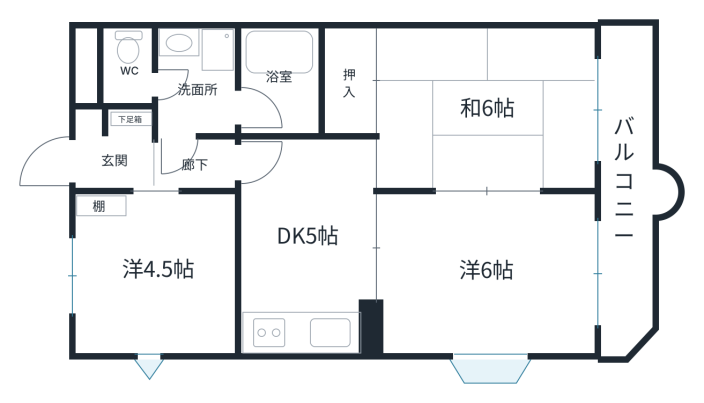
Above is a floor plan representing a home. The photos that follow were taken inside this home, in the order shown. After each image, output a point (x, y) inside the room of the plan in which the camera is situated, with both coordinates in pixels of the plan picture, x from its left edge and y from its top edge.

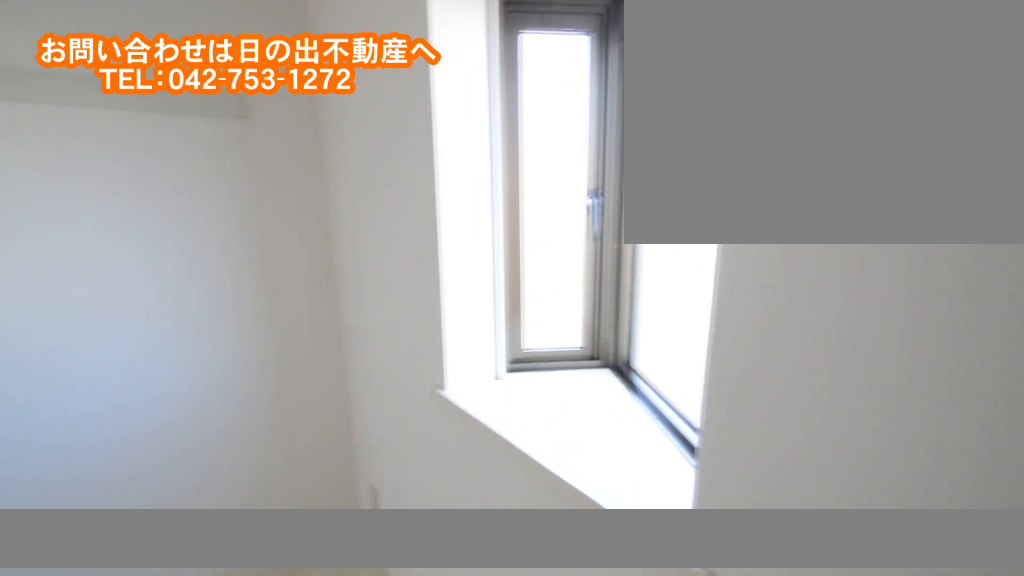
(156, 304)
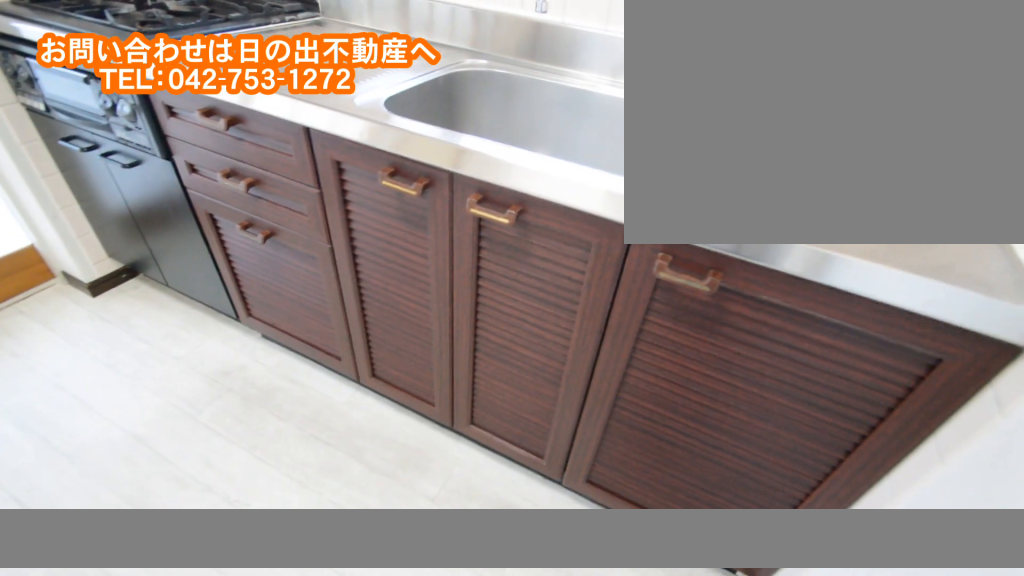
(315, 267)
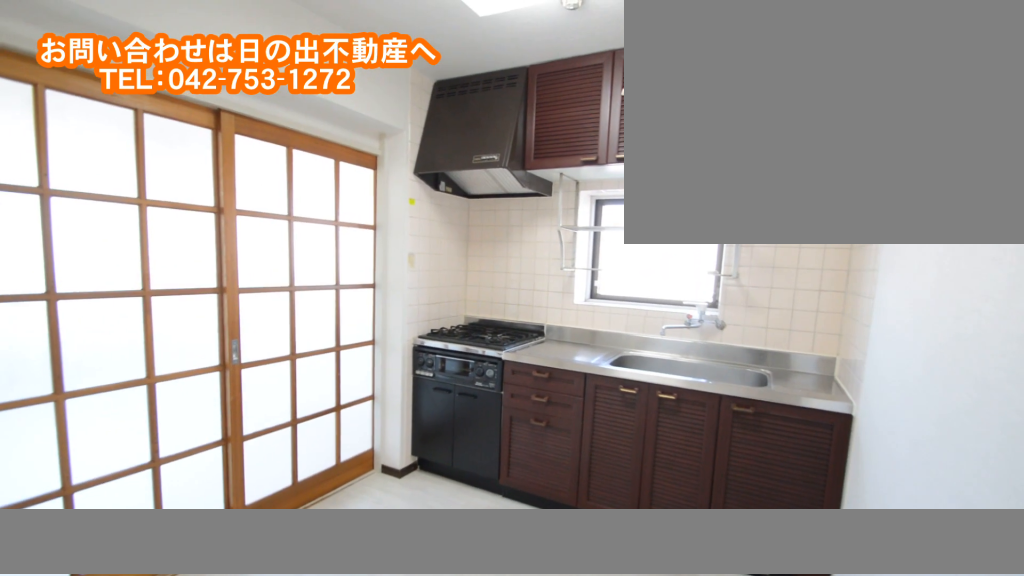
(315, 267)
